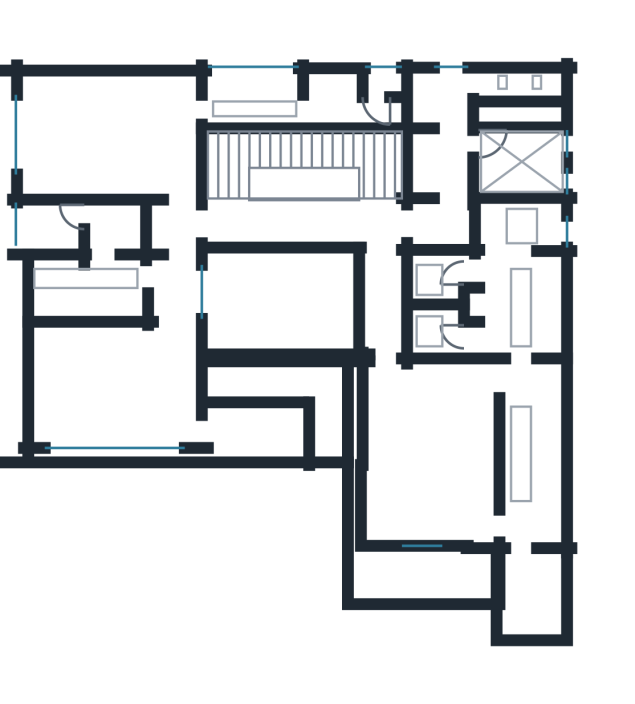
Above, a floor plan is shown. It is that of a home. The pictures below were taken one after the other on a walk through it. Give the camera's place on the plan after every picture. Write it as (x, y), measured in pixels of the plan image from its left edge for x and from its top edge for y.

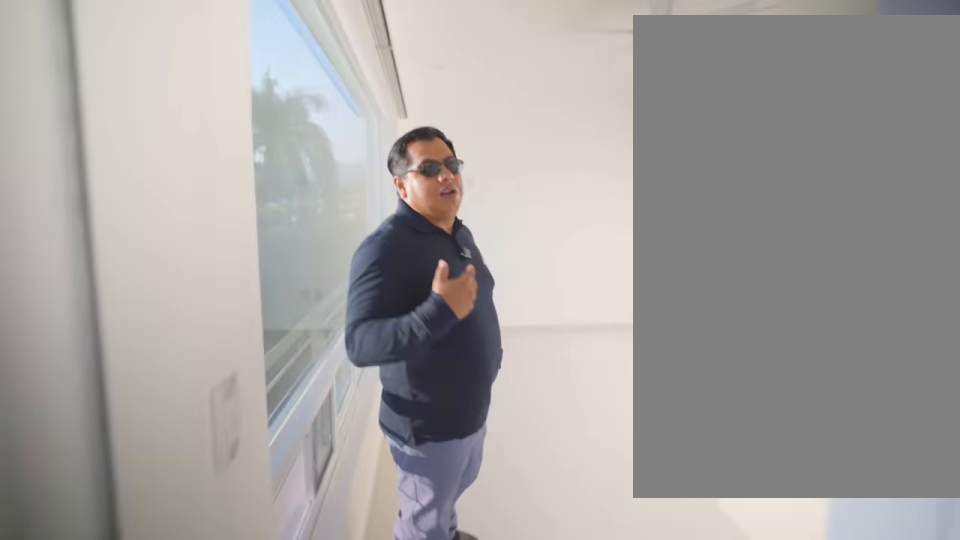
(196, 427)
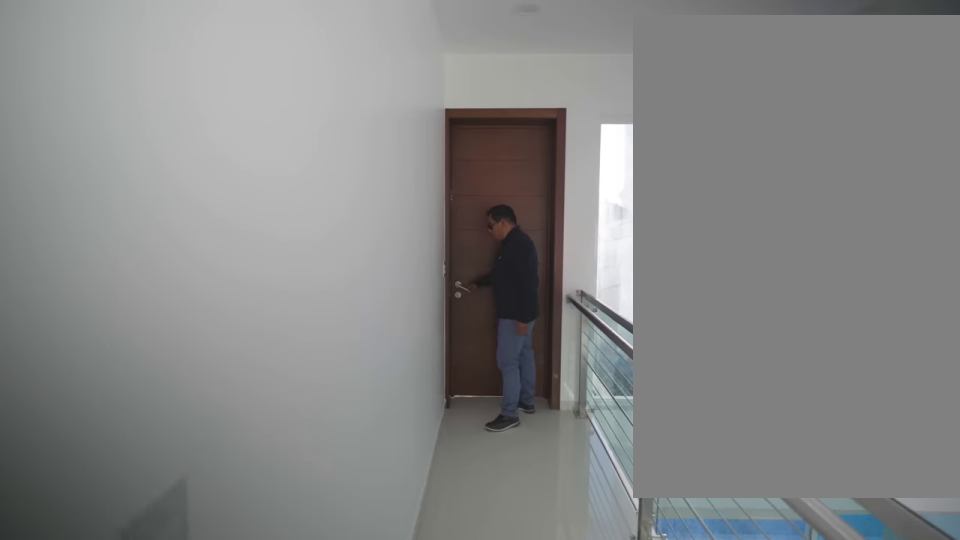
(384, 334)
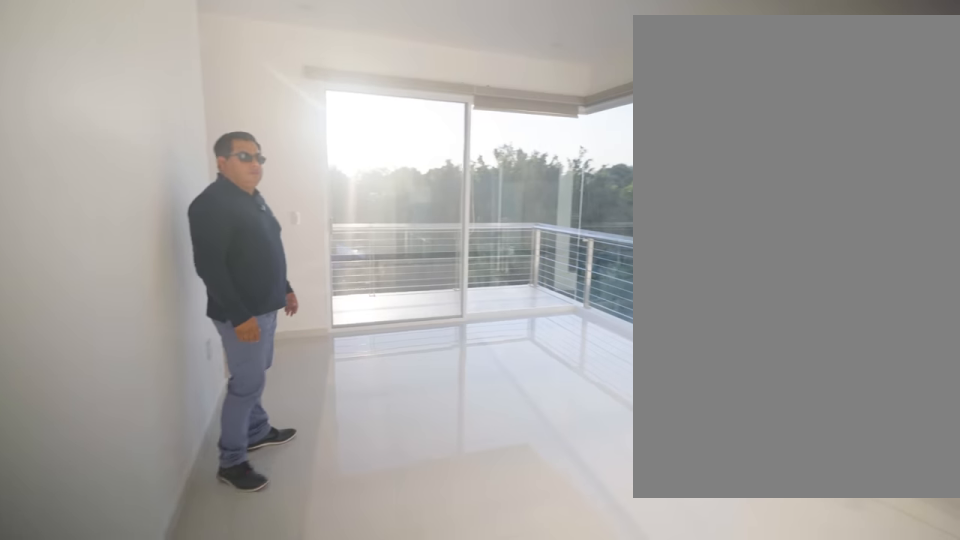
(465, 394)
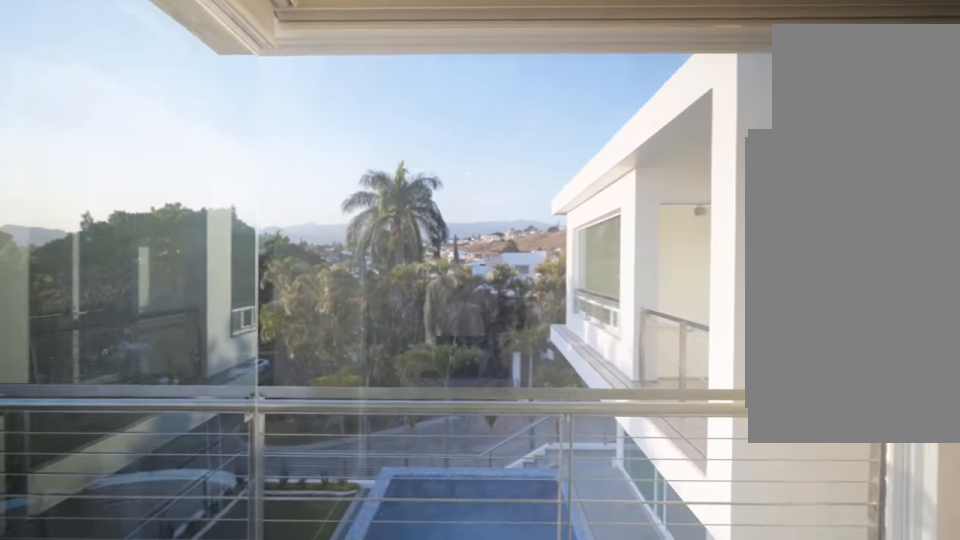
(404, 502)
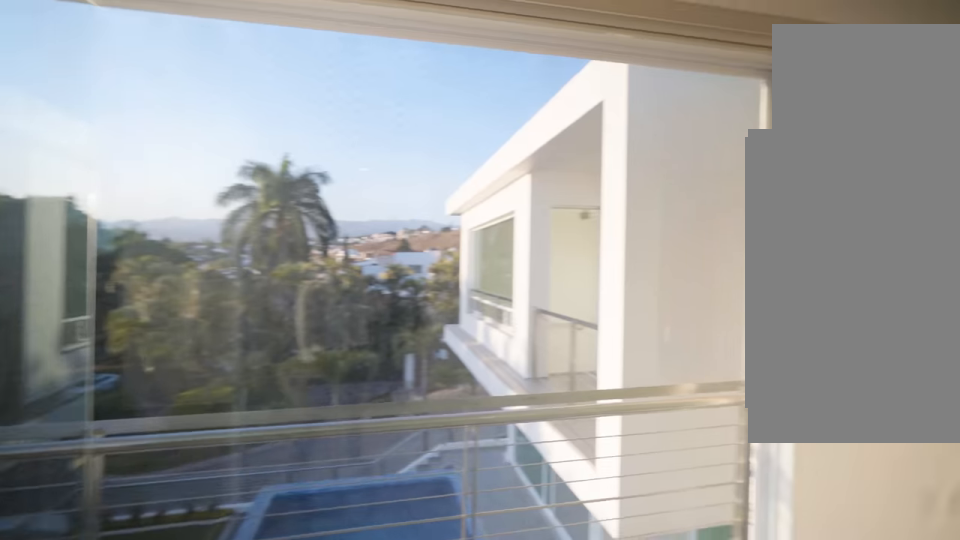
(404, 502)
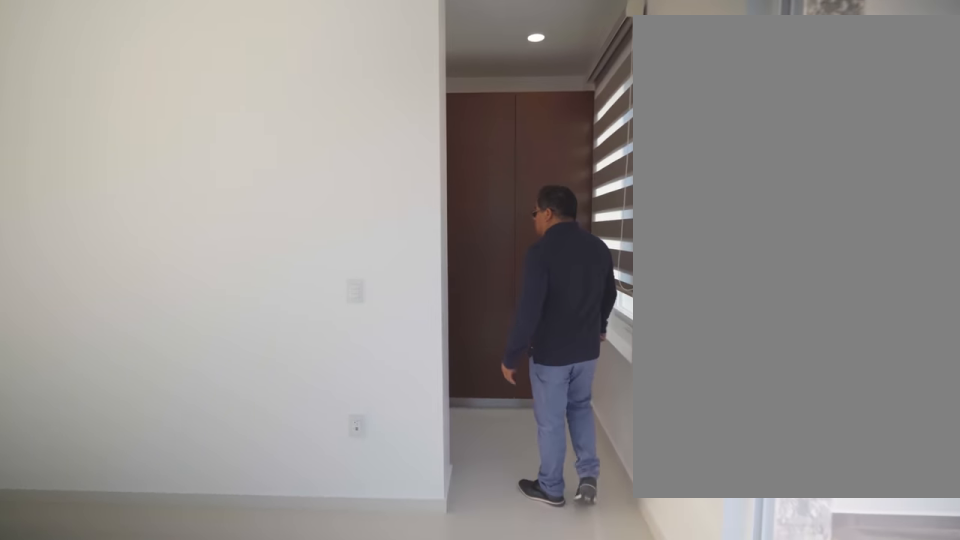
(444, 514)
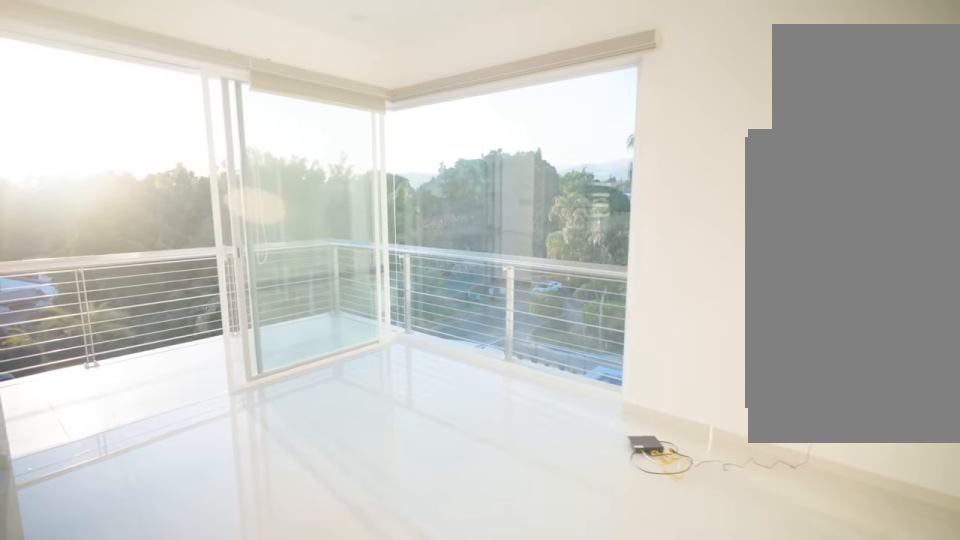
(456, 422)
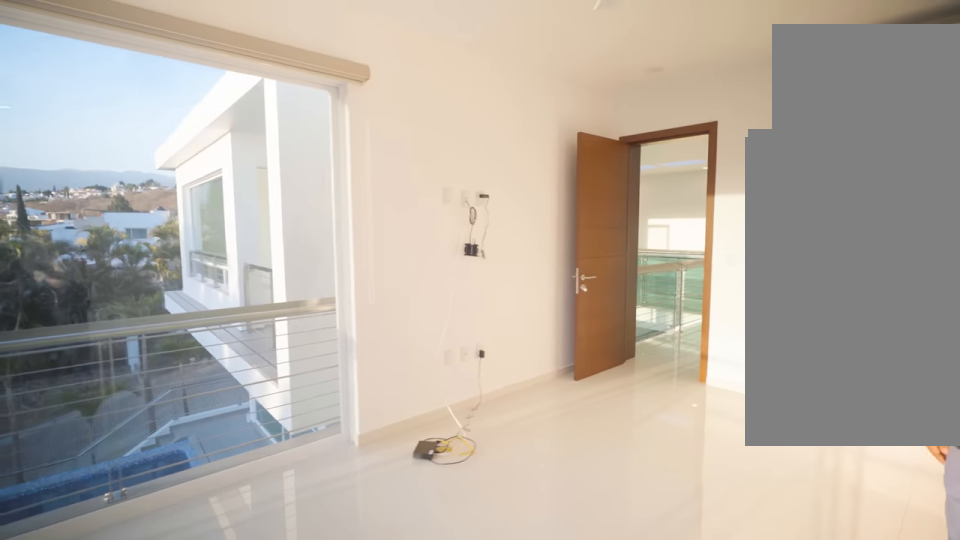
(455, 520)
